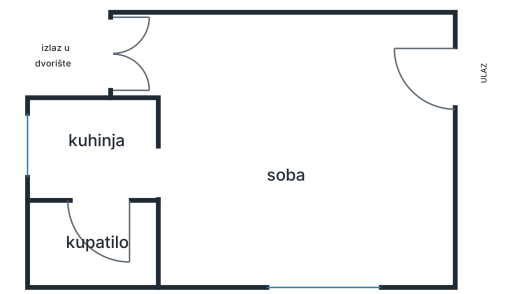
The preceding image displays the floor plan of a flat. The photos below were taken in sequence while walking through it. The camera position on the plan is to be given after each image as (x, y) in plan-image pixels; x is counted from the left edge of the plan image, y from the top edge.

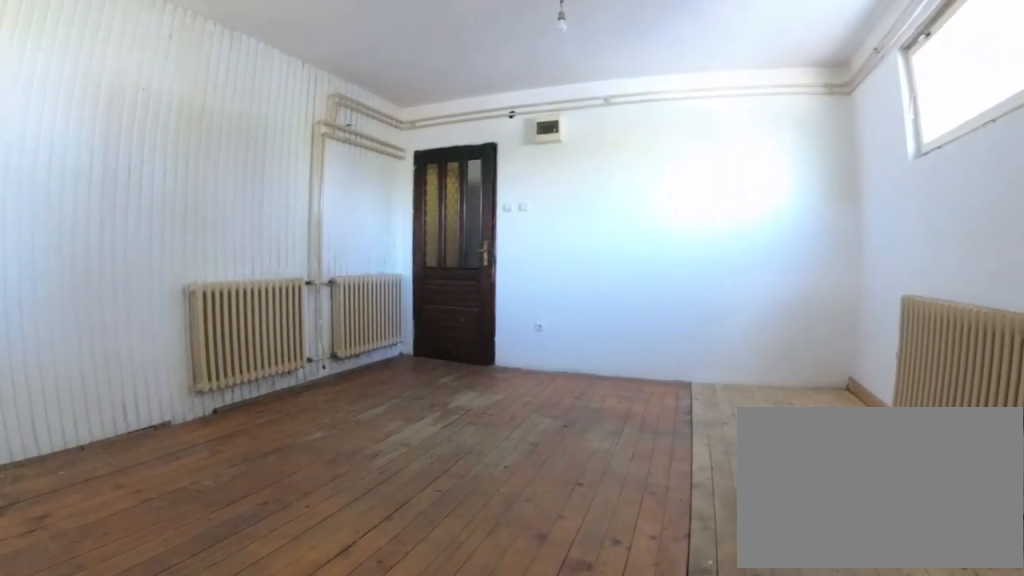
(178, 167)
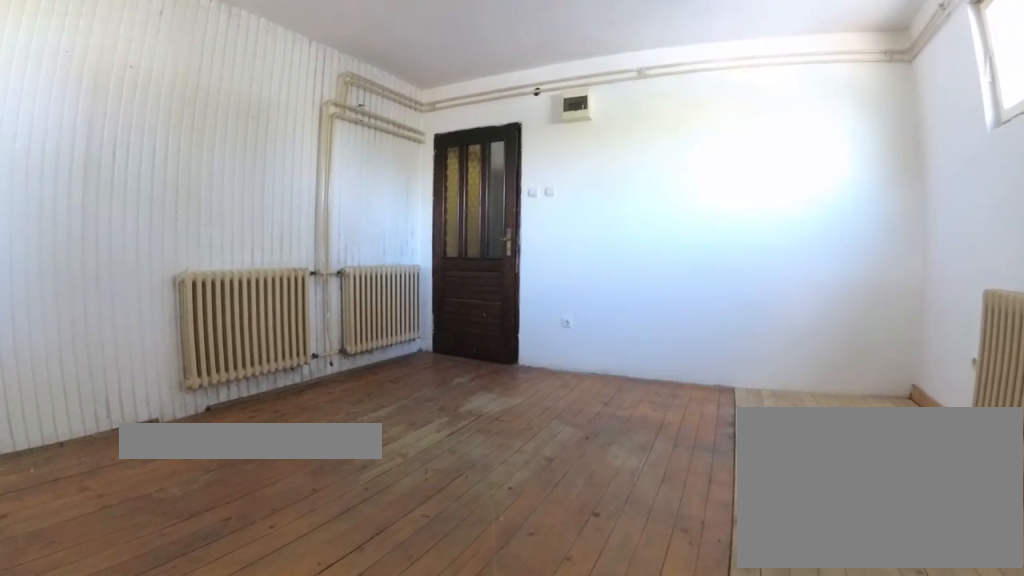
(219, 165)
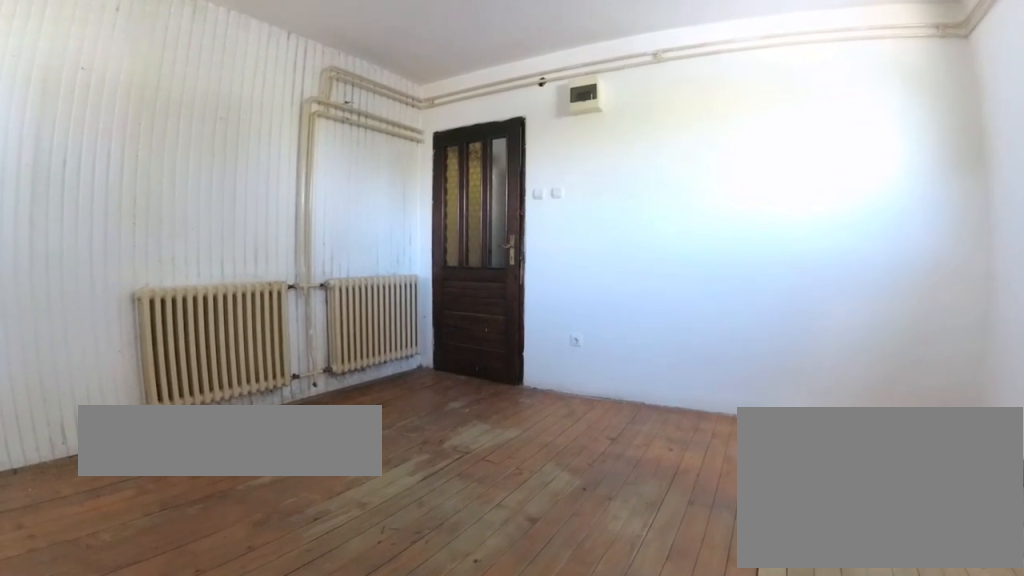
(250, 163)
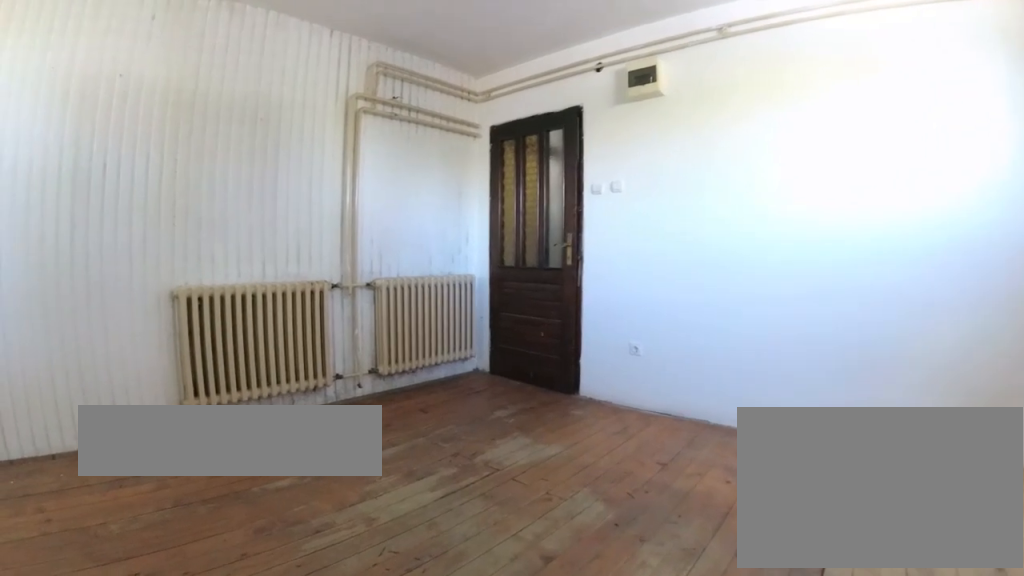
(272, 161)
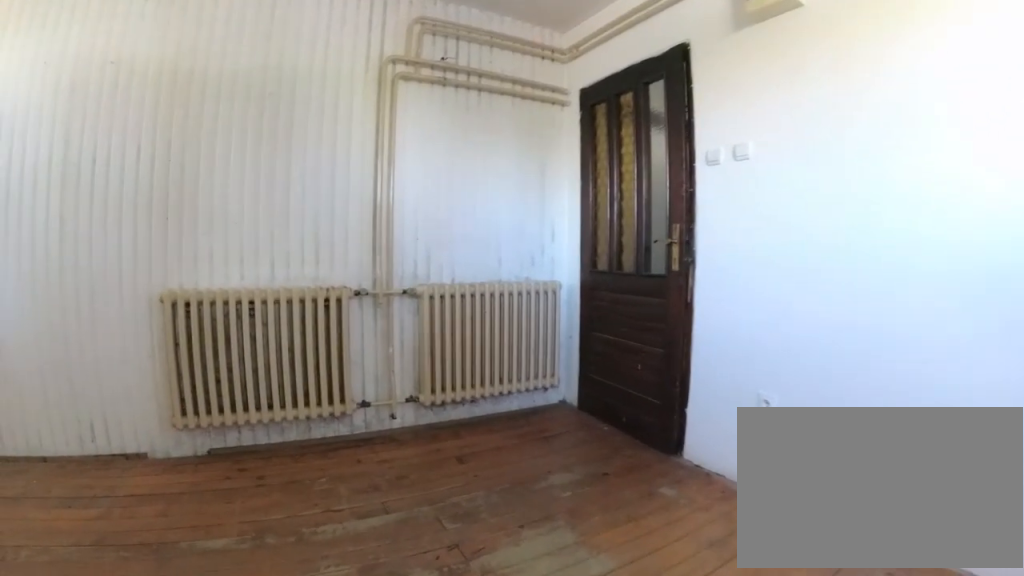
(318, 144)
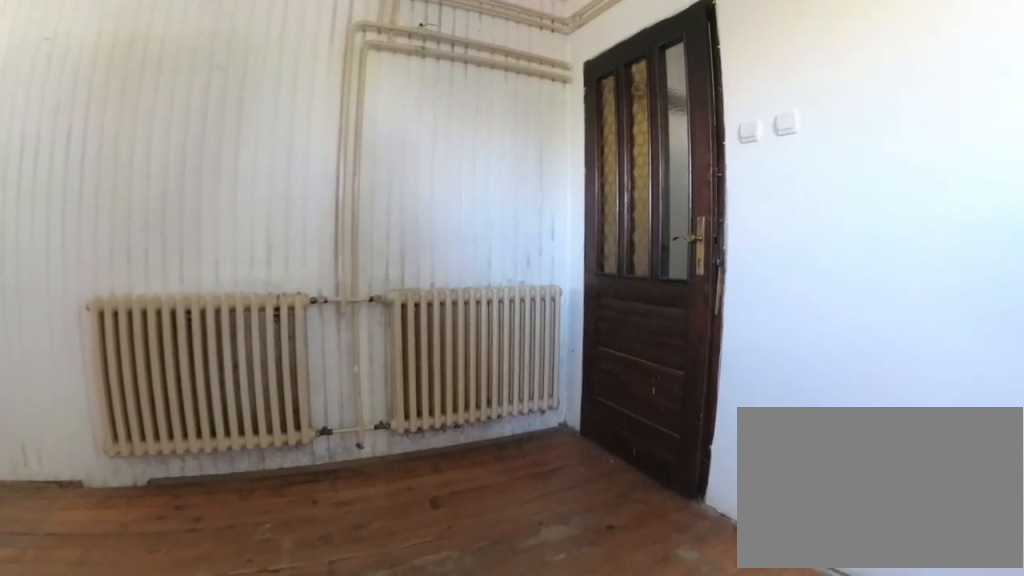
(333, 134)
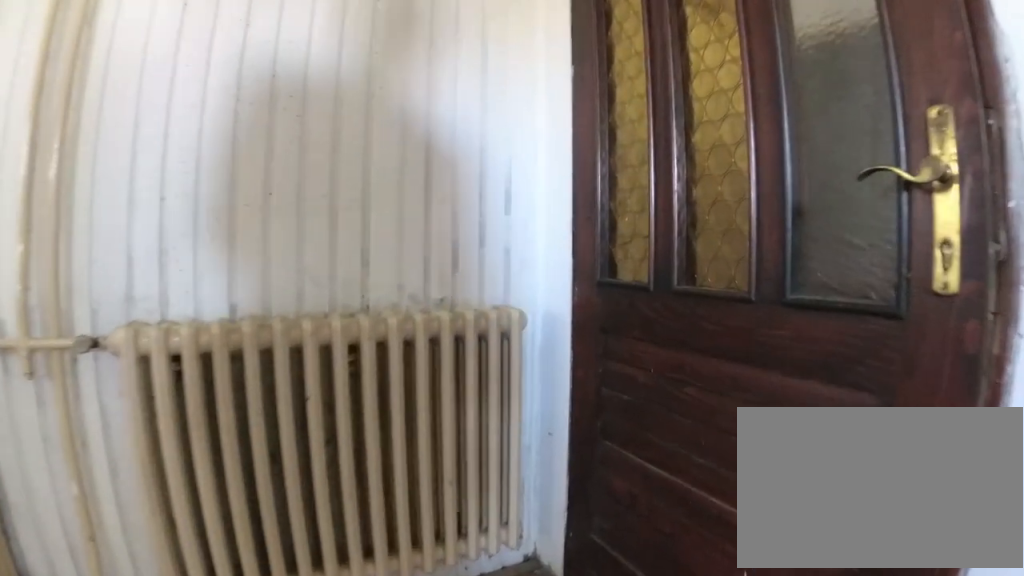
(390, 109)
